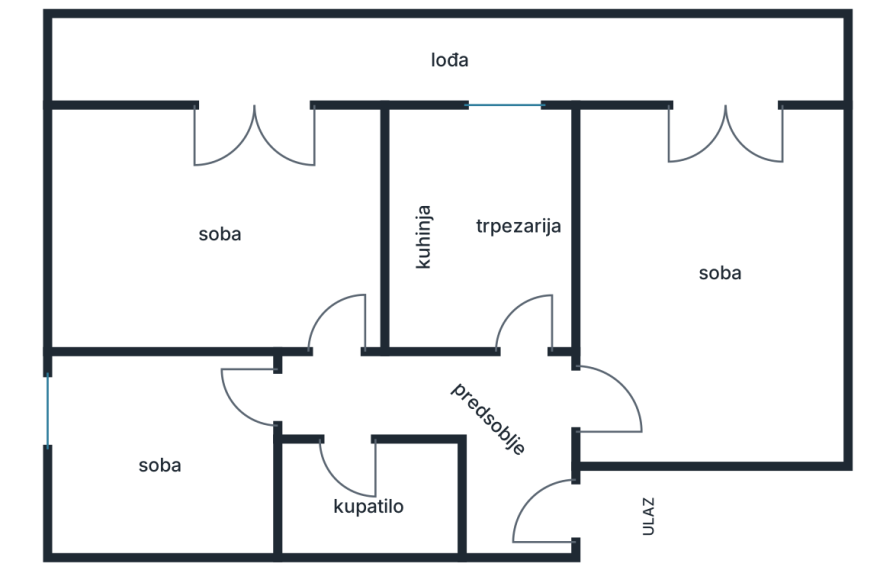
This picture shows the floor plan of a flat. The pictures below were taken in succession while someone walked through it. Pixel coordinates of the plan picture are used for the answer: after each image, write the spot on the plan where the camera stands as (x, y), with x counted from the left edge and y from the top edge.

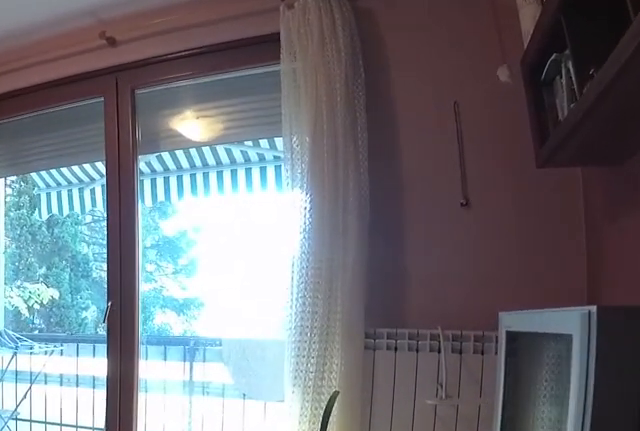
(280, 331)
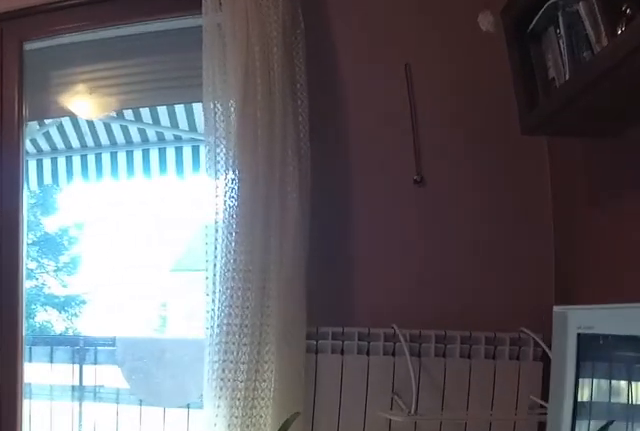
(250, 300)
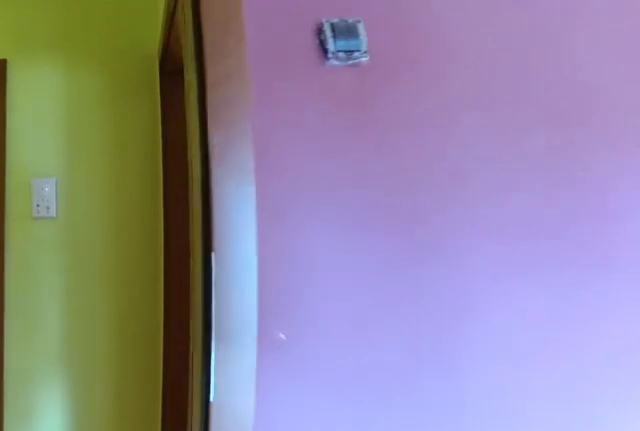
(299, 270)
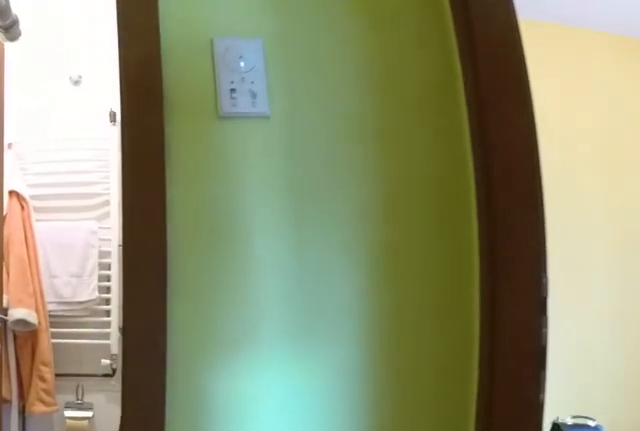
(346, 324)
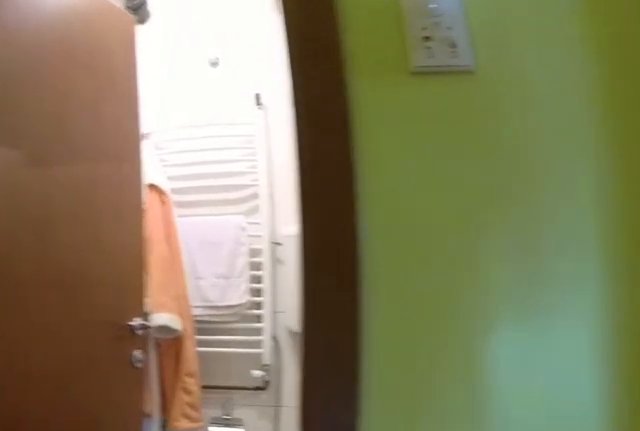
(335, 348)
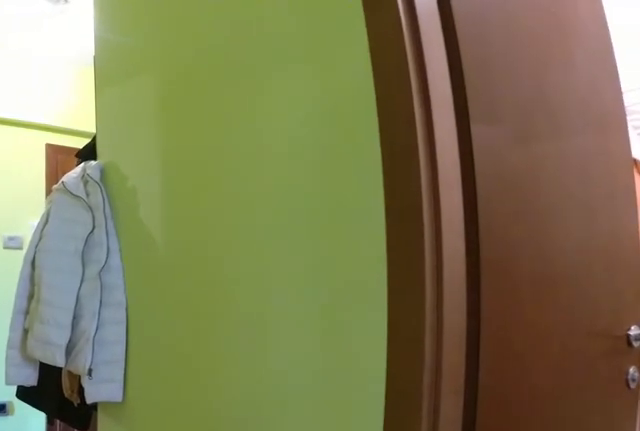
(334, 396)
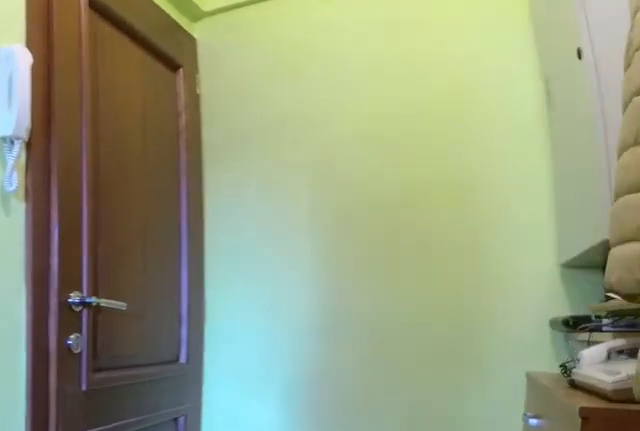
(440, 393)
